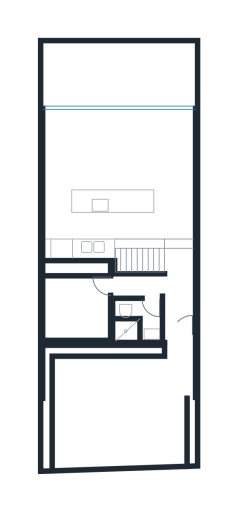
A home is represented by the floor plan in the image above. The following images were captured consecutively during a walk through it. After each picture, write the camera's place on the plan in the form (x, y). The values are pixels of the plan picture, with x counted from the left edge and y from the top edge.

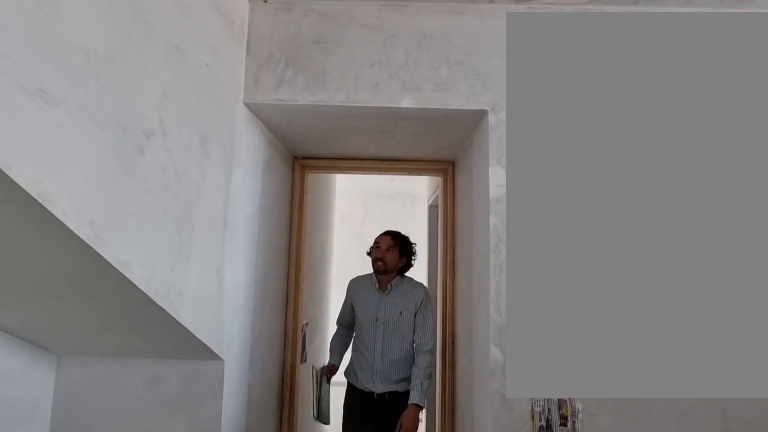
(74, 287)
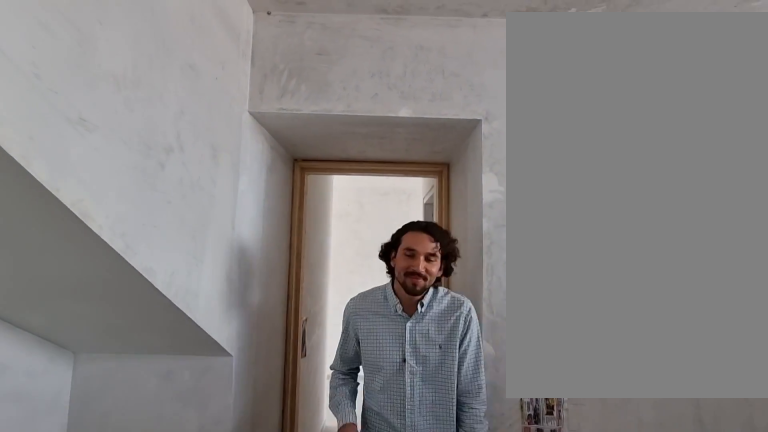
(65, 289)
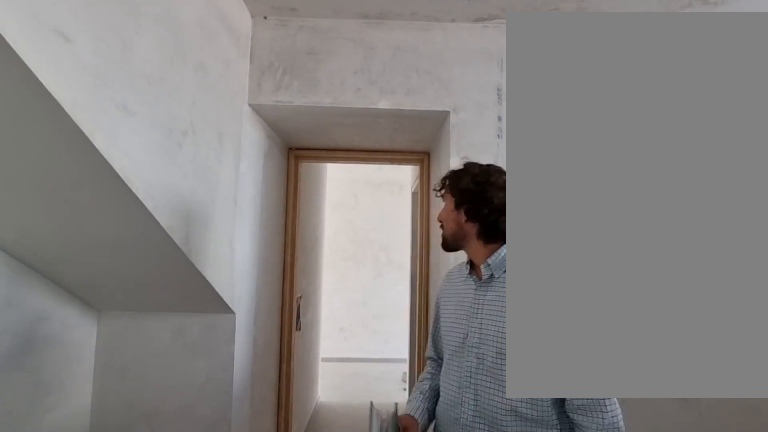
(65, 289)
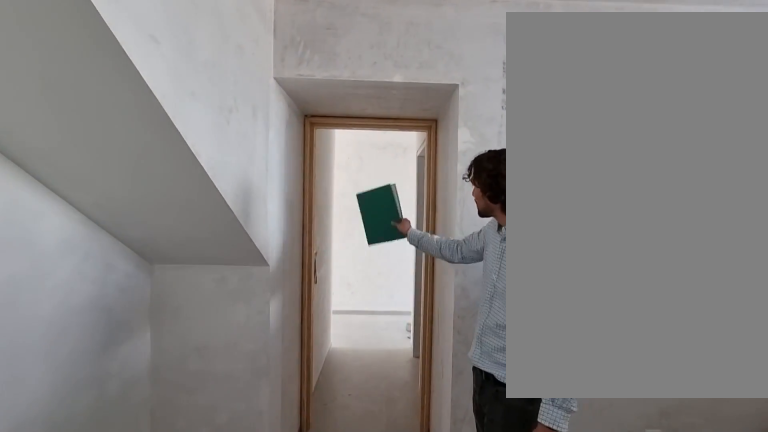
(65, 289)
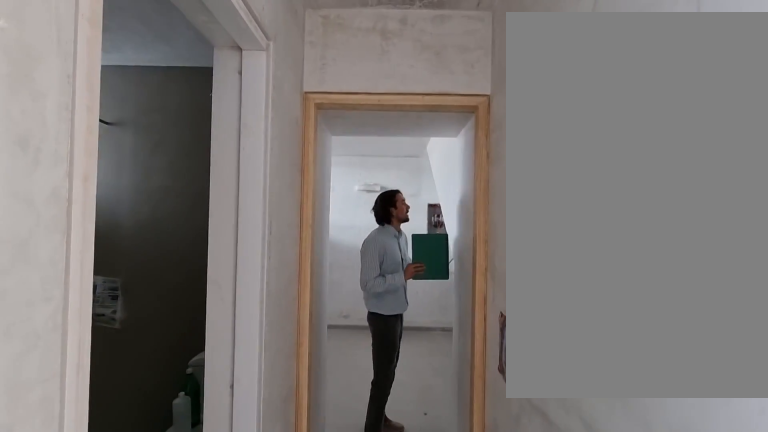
(140, 283)
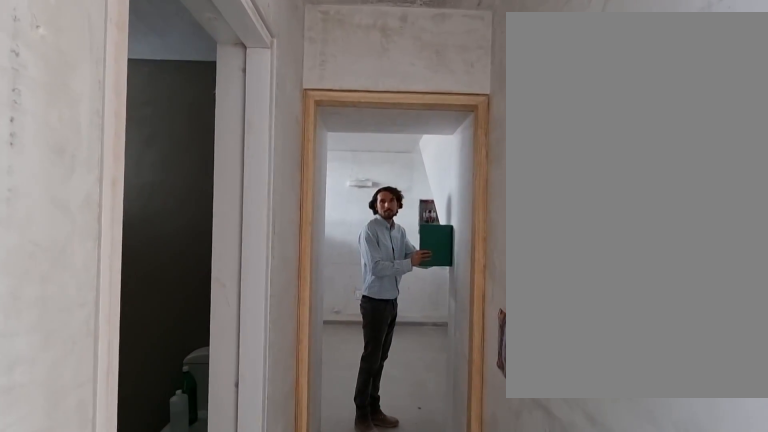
(154, 284)
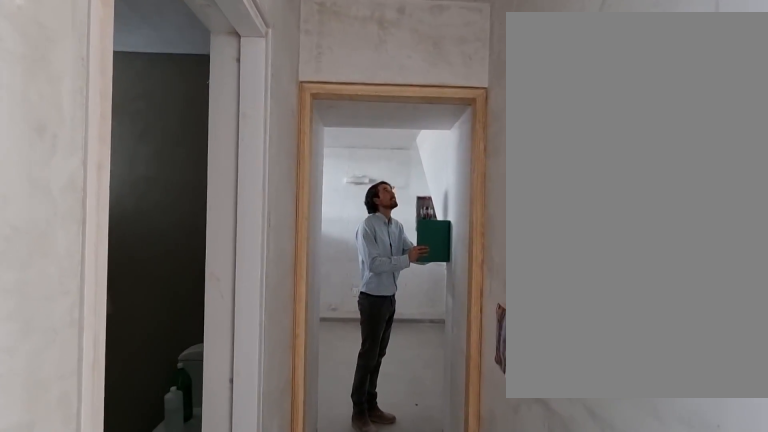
(156, 283)
